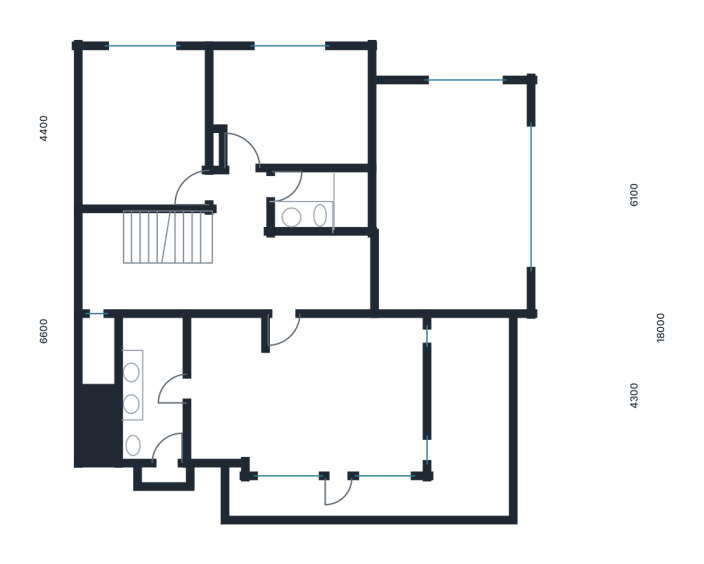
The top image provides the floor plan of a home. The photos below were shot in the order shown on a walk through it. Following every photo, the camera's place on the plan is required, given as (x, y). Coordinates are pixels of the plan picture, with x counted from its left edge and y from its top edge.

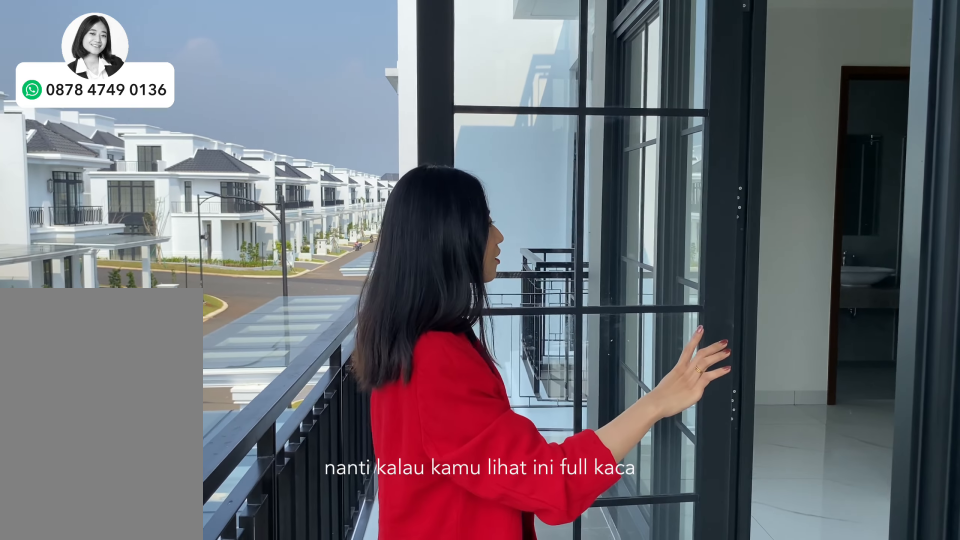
(369, 501)
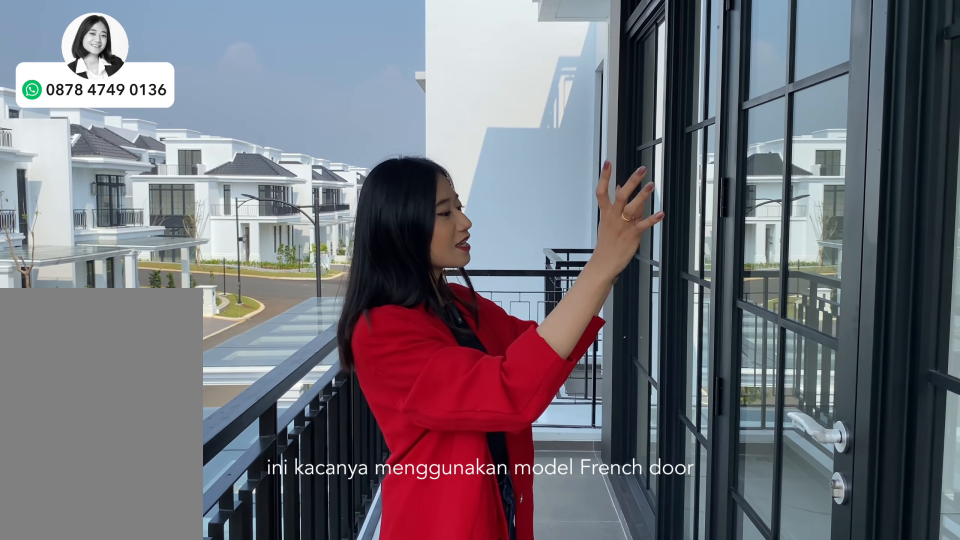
(369, 501)
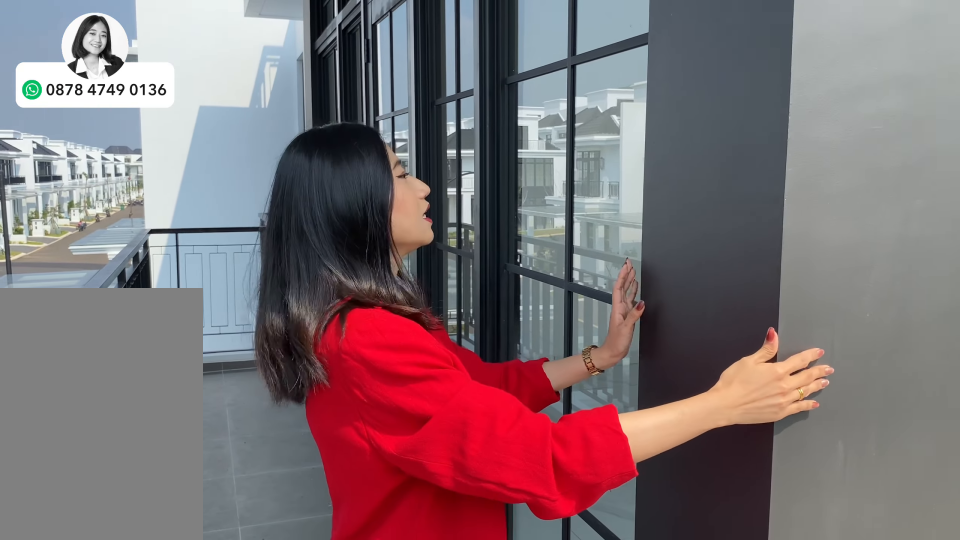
(369, 501)
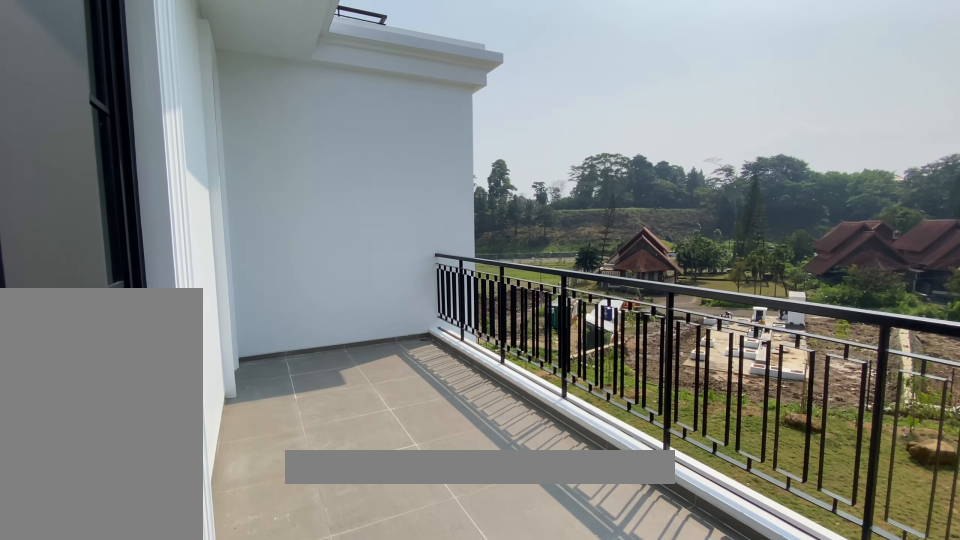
(479, 405)
